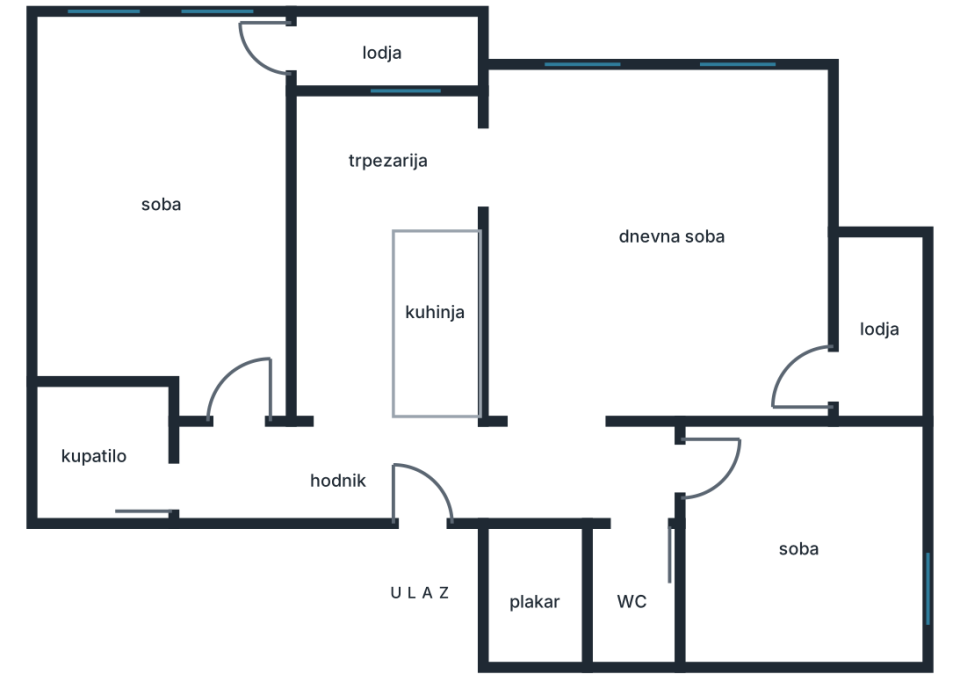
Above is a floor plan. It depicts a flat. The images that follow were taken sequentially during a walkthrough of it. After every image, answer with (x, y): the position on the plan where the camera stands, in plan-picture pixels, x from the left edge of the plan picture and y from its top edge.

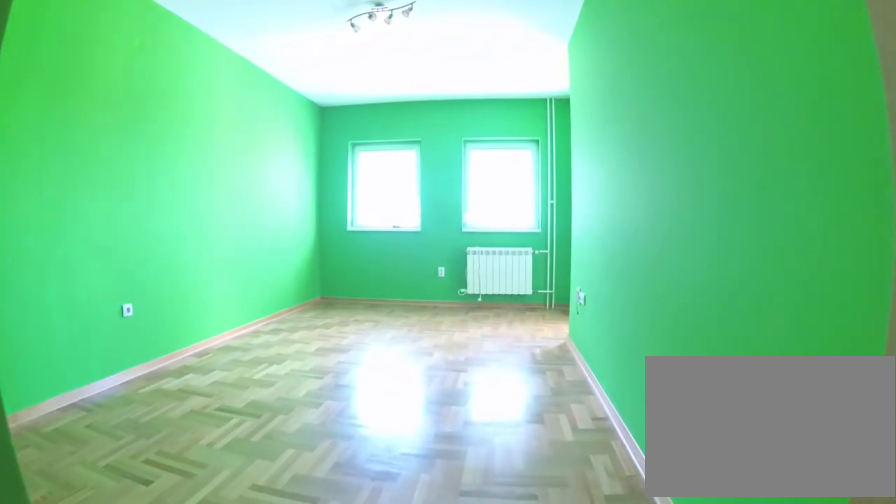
(246, 445)
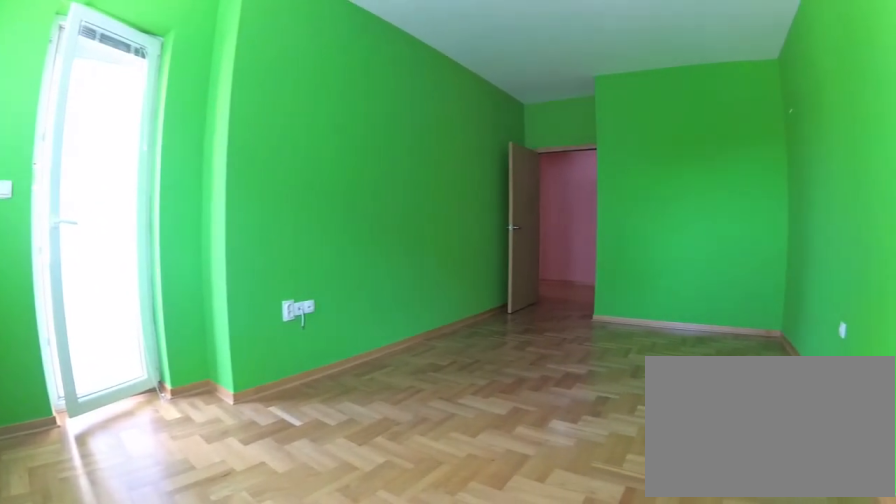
(76, 40)
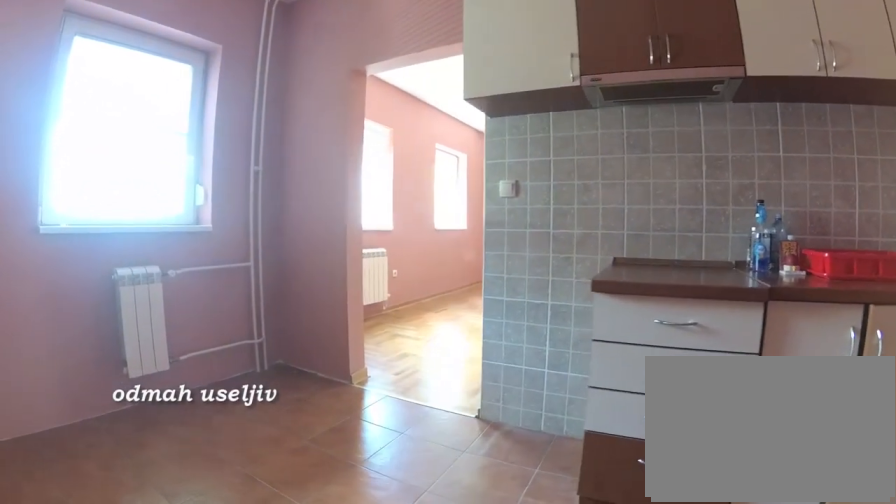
(321, 318)
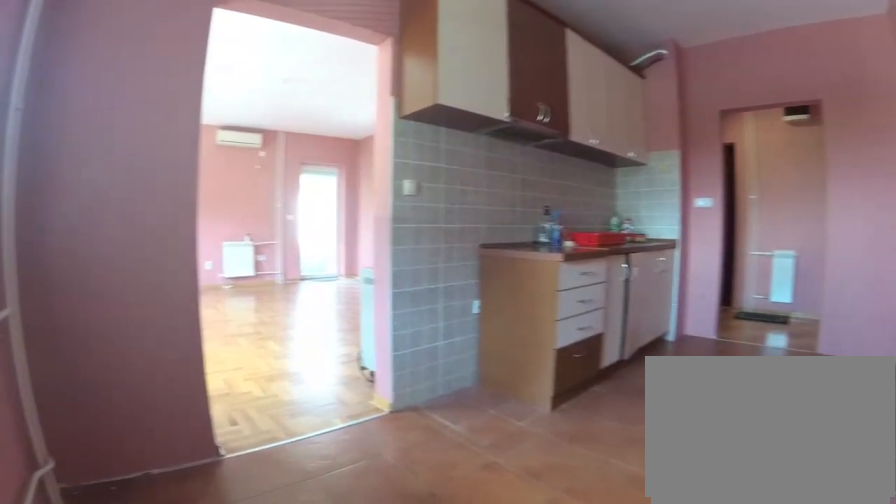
(322, 153)
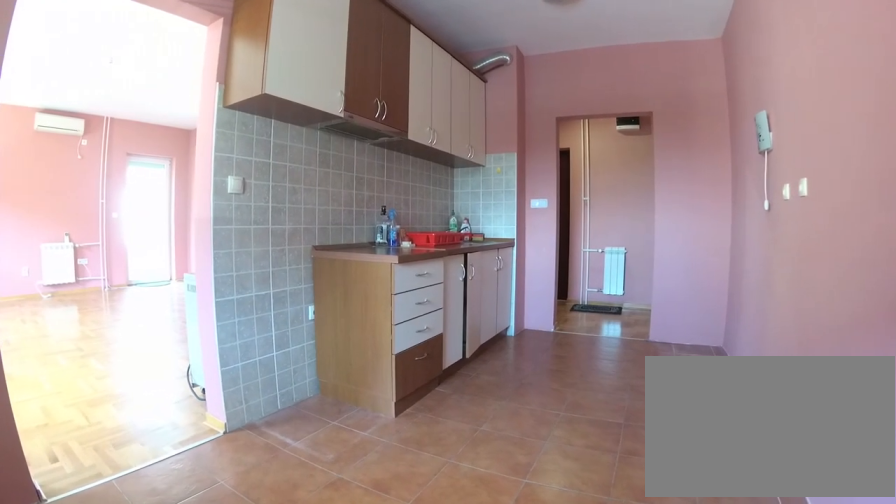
(327, 131)
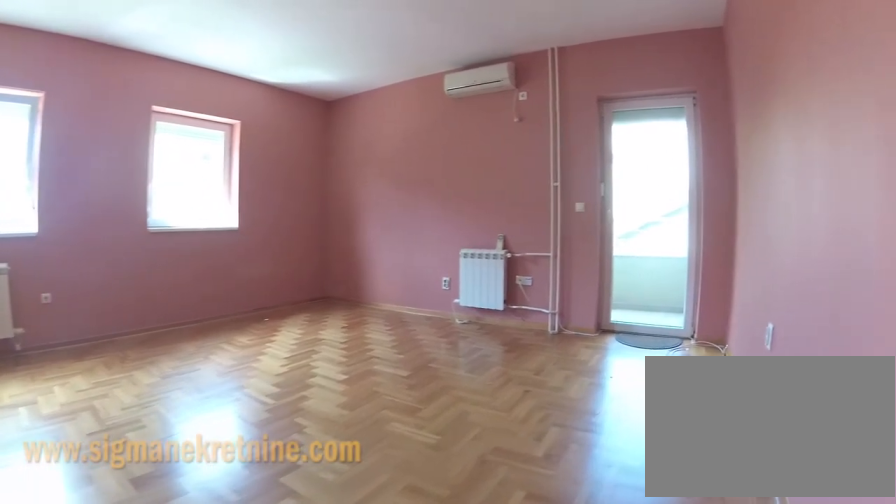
(573, 378)
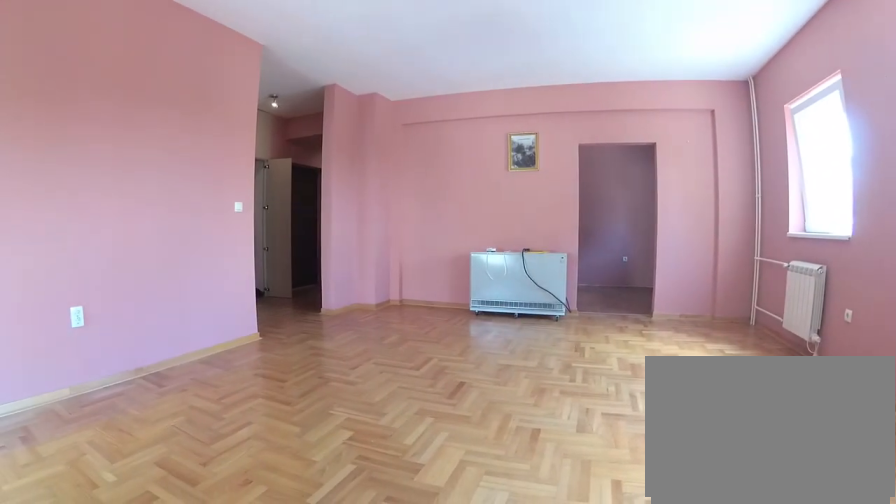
(805, 189)
